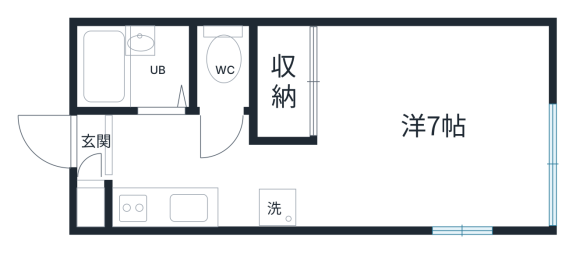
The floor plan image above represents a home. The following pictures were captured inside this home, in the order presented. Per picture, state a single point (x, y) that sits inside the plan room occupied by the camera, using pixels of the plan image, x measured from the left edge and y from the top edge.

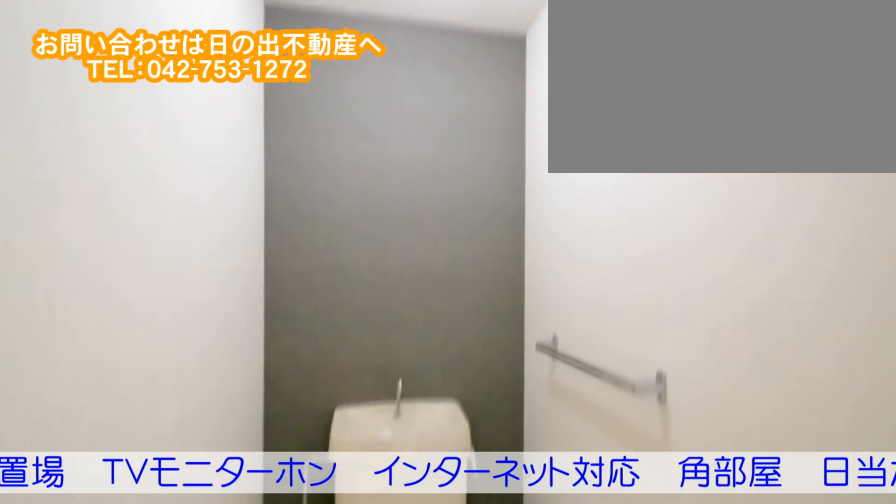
(217, 72)
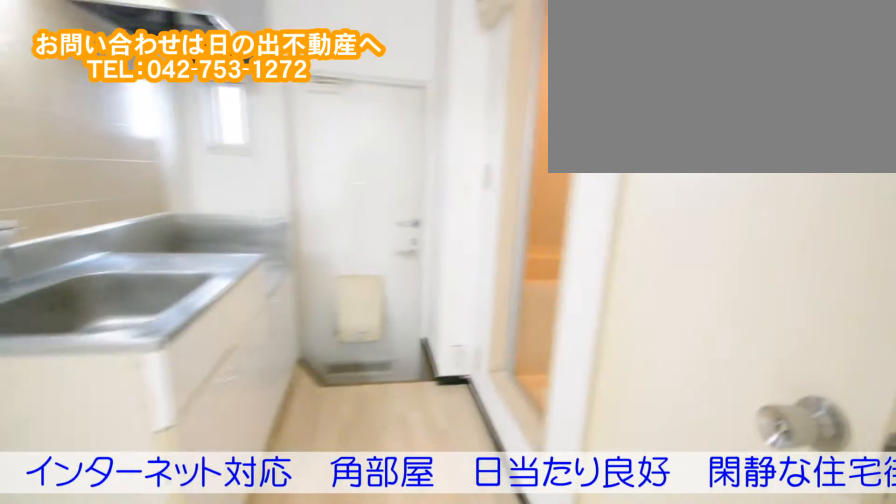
(187, 148)
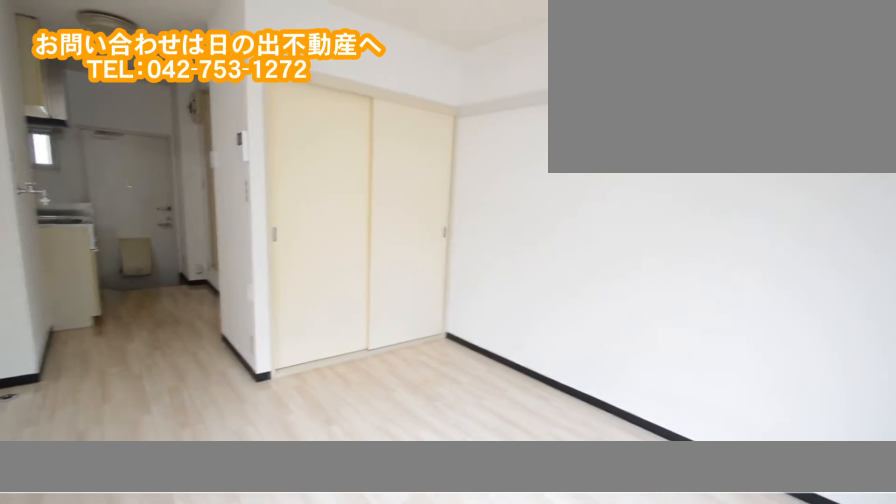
(440, 81)
